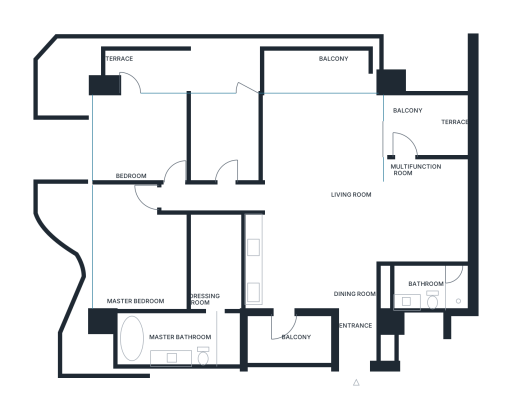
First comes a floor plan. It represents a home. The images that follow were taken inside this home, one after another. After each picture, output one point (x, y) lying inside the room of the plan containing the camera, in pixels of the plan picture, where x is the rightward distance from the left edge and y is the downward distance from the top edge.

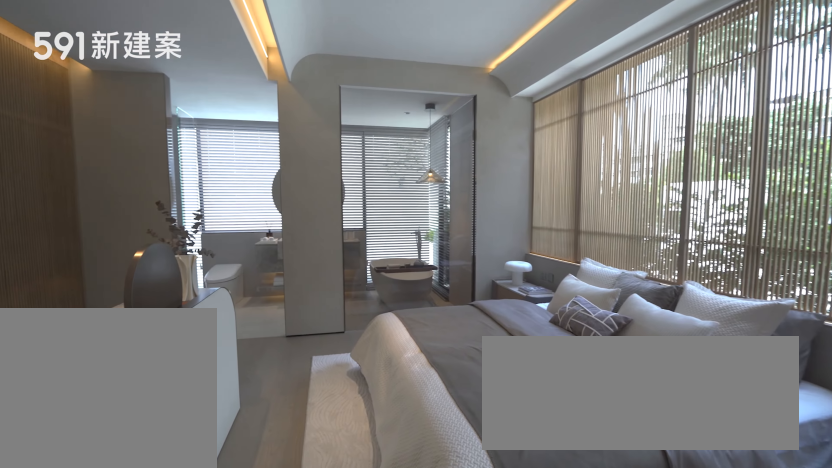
(159, 253)
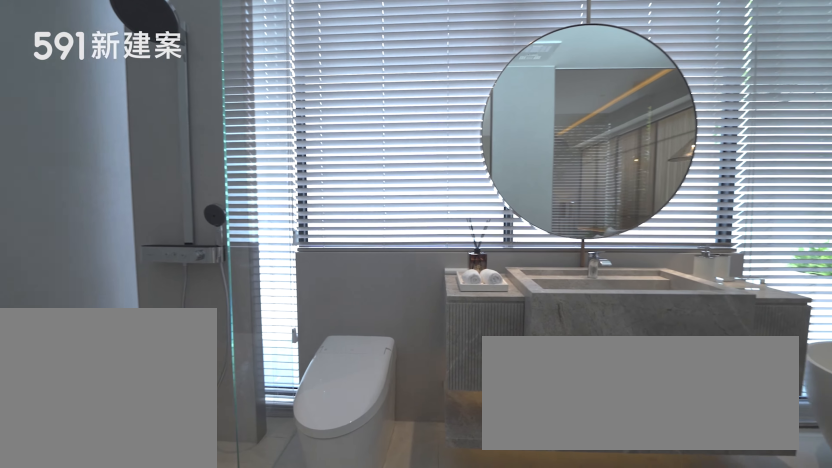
(178, 339)
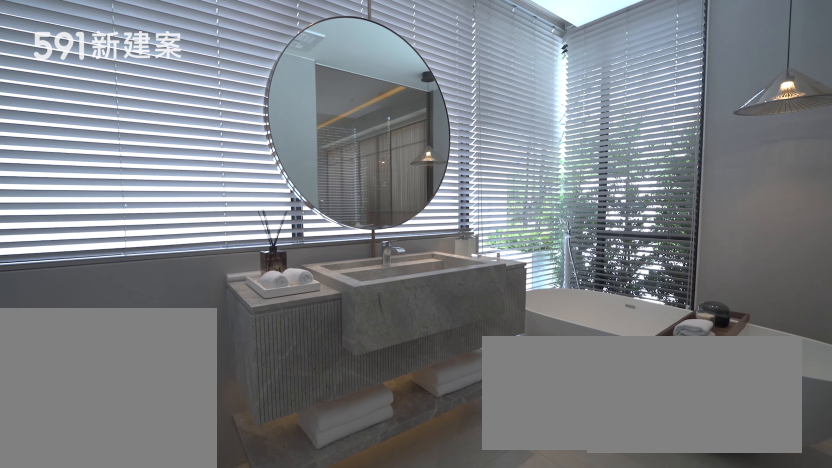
(178, 339)
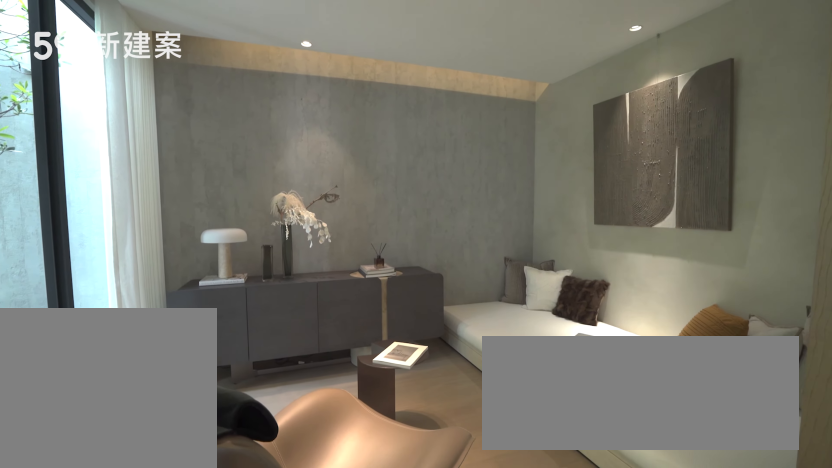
(431, 209)
